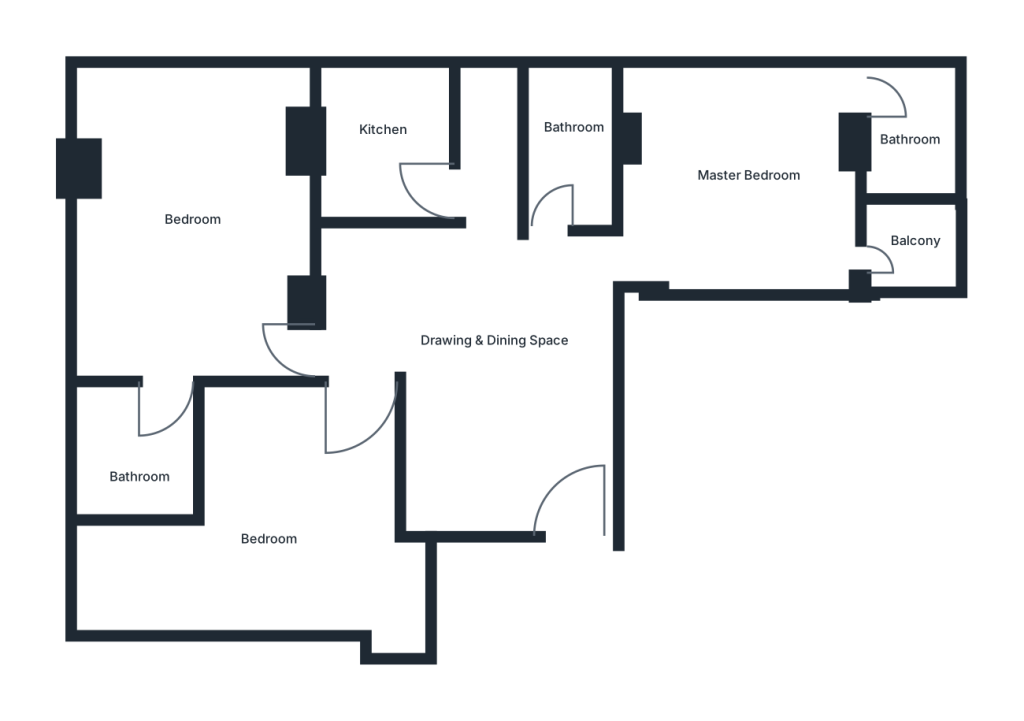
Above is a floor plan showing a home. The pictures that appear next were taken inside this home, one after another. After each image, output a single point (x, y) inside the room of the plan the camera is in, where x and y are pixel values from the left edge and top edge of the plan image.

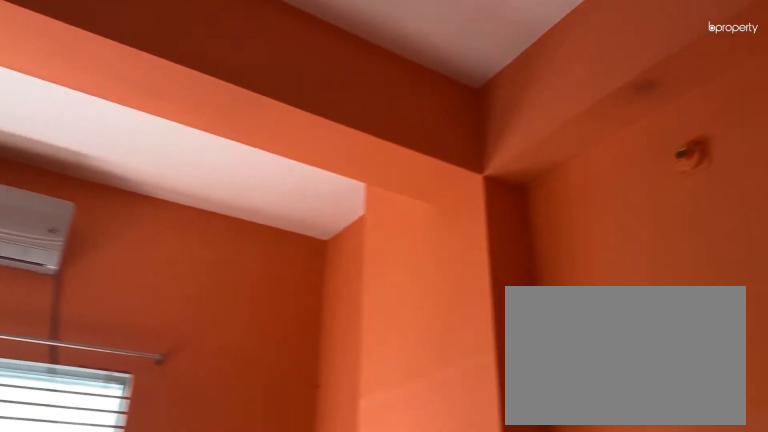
(185, 221)
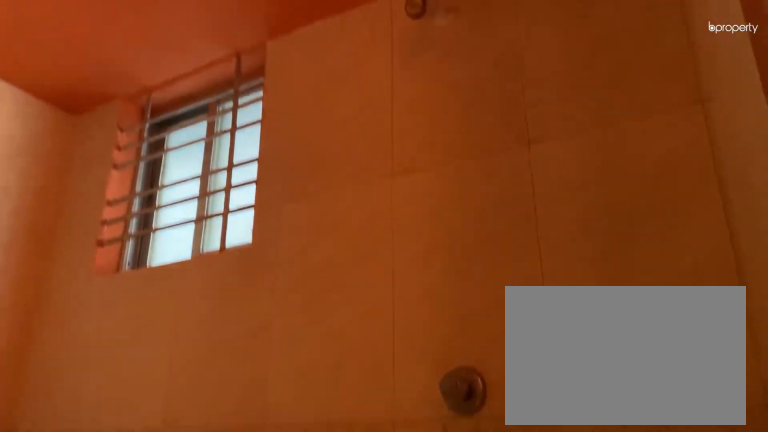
(154, 479)
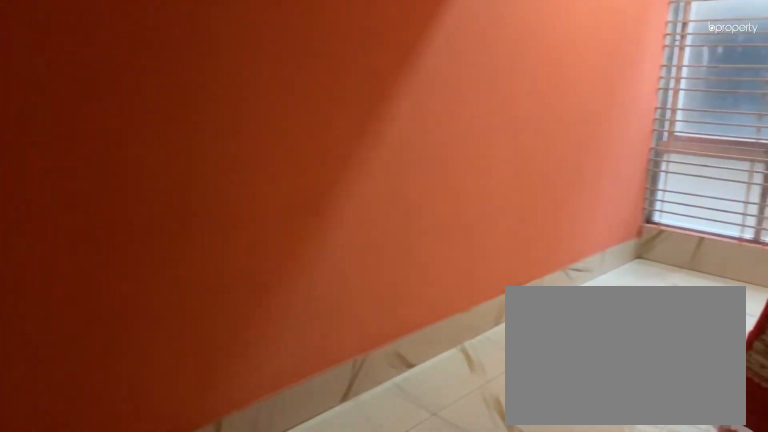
(329, 486)
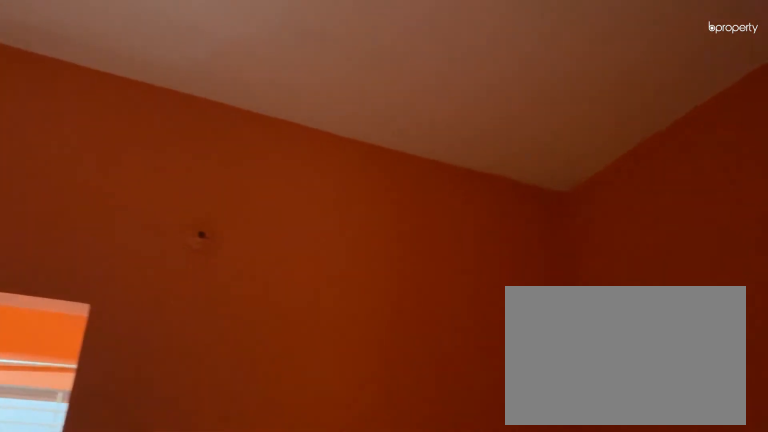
(314, 498)
